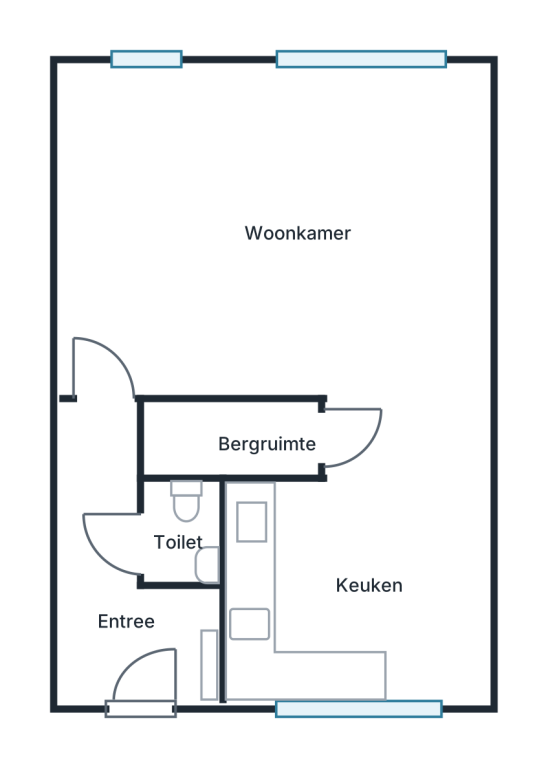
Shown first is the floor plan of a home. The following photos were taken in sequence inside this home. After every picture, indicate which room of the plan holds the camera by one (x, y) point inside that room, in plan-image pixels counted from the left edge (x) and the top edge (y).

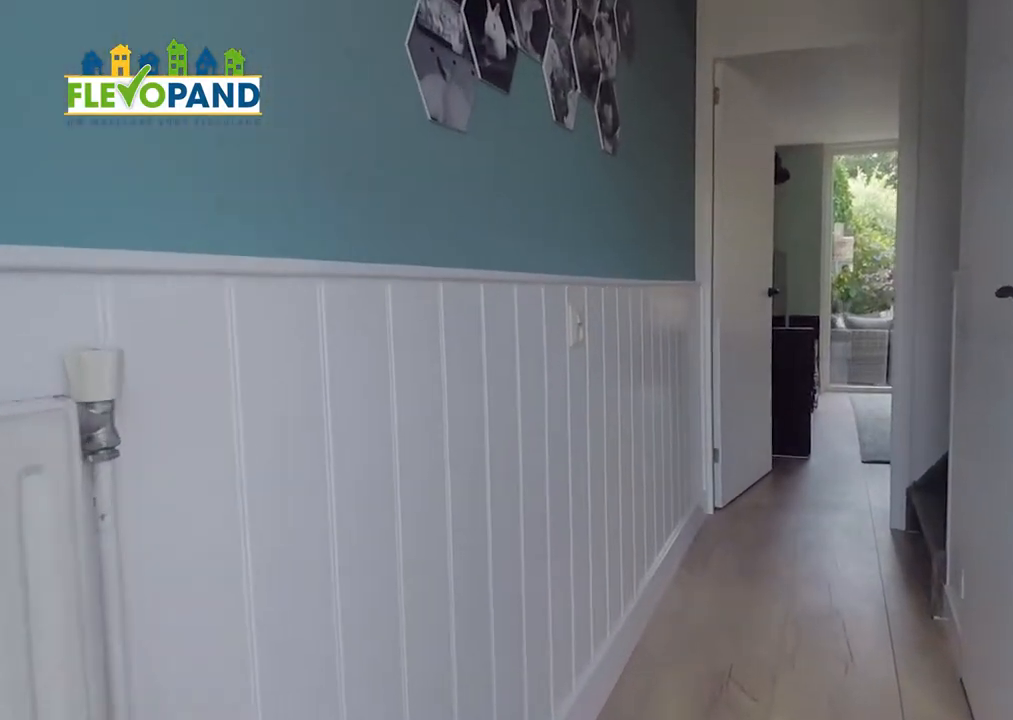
(121, 578)
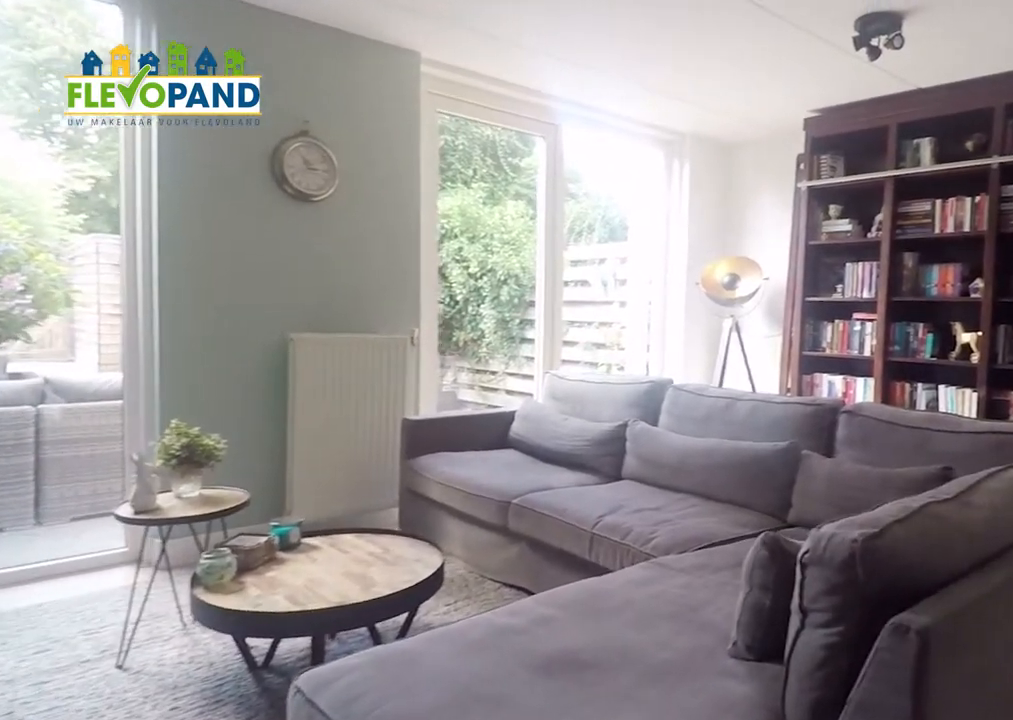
(273, 233)
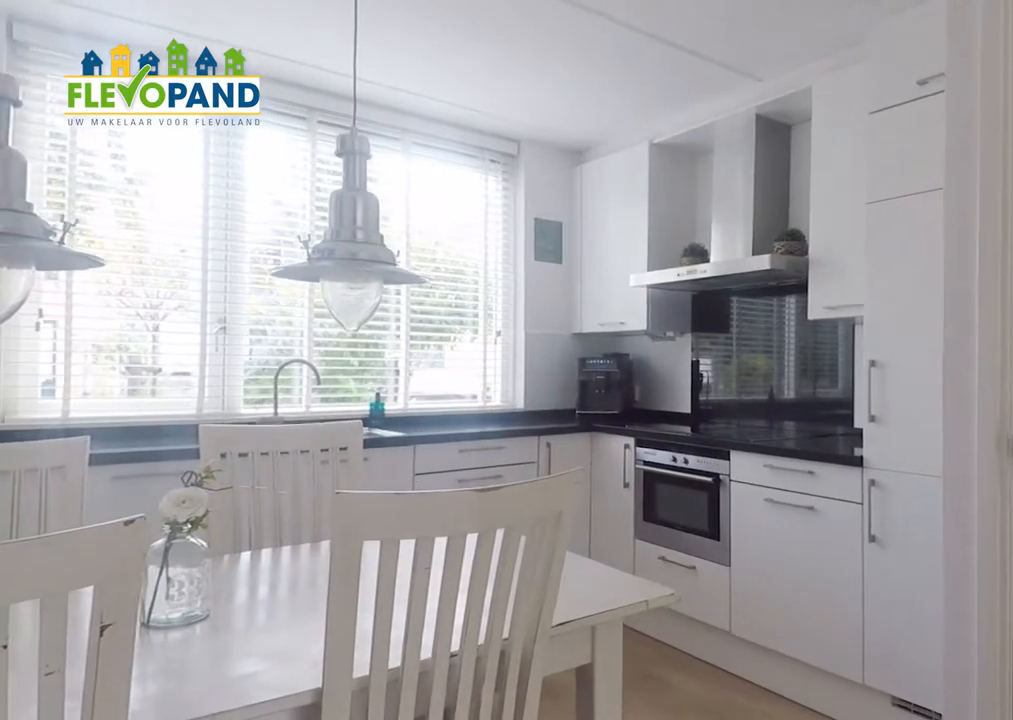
(363, 562)
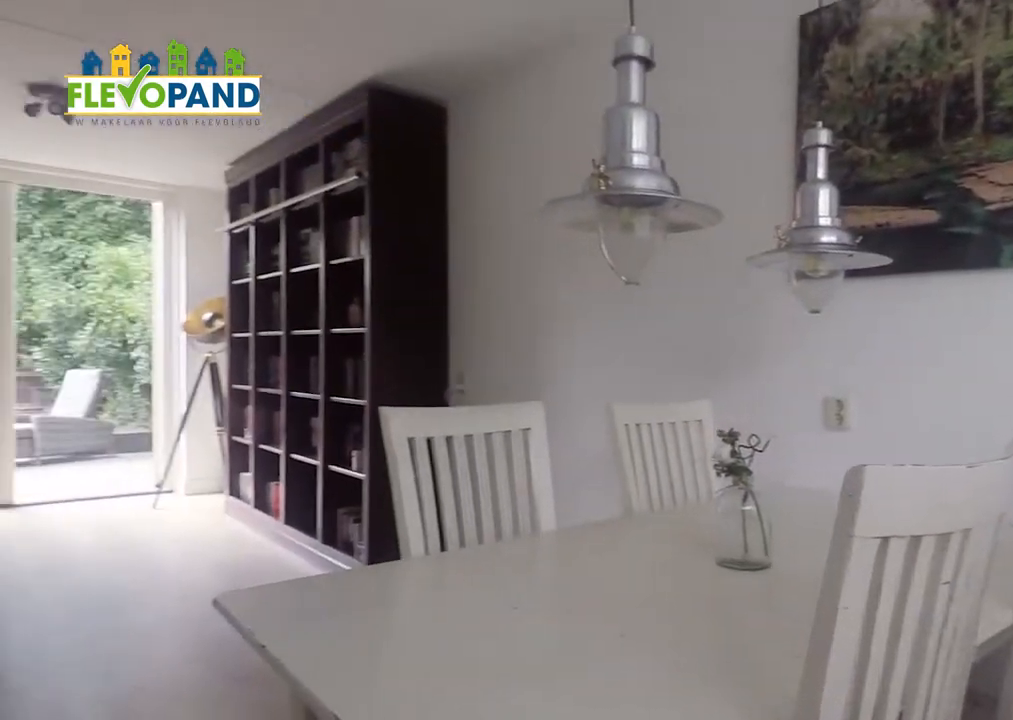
(363, 562)
